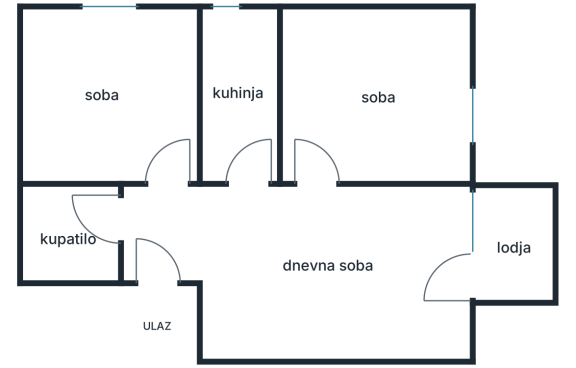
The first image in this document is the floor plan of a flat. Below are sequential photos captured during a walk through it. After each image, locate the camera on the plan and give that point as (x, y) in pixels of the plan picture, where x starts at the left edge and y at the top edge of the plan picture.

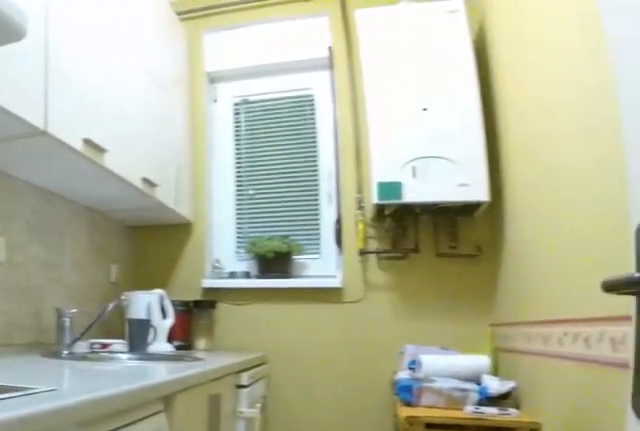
(268, 206)
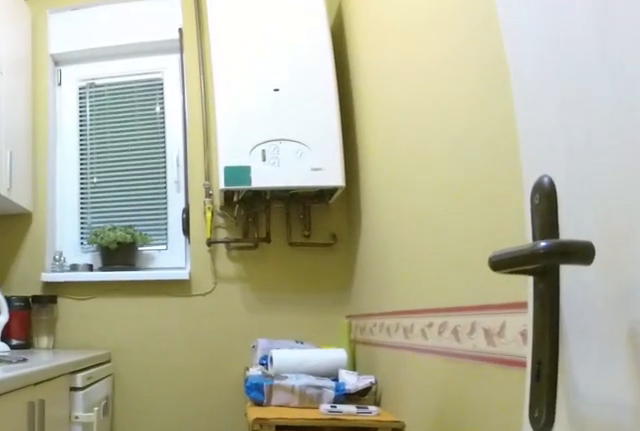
(251, 202)
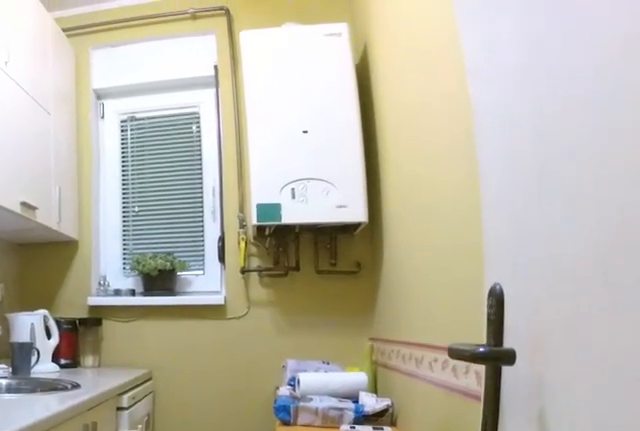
(256, 205)
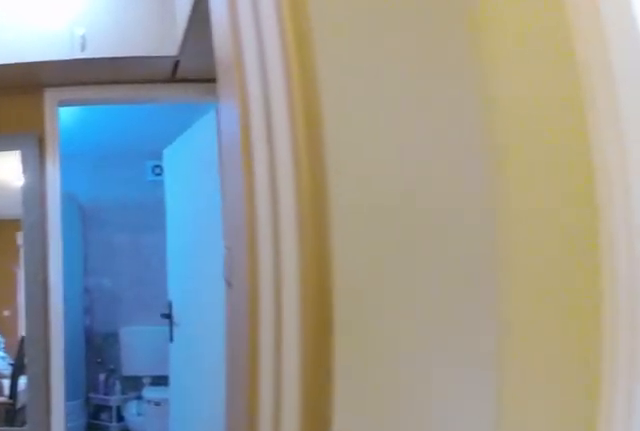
(263, 213)
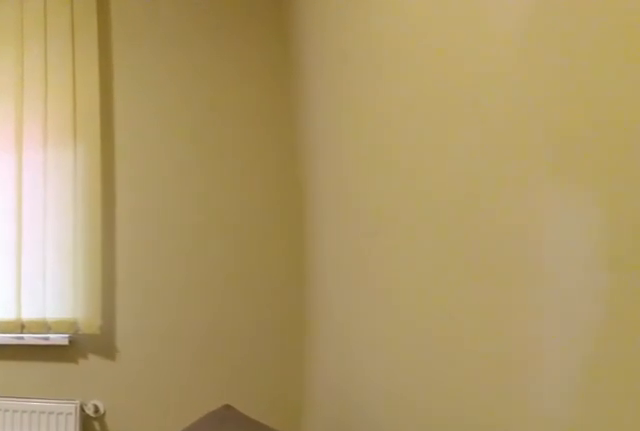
(165, 169)
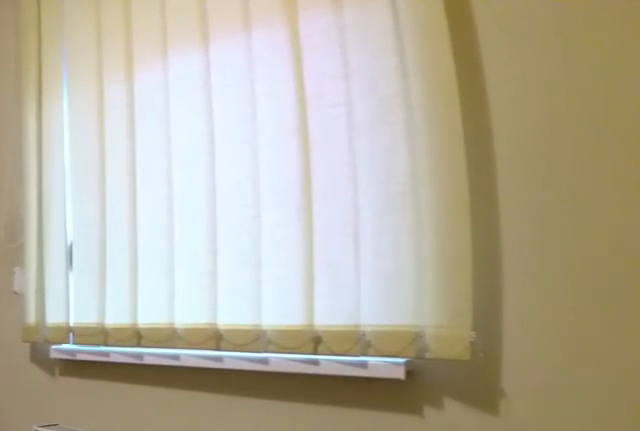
(174, 124)
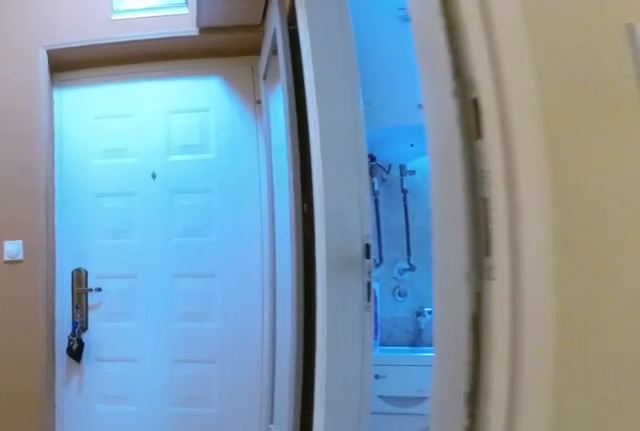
(167, 129)
